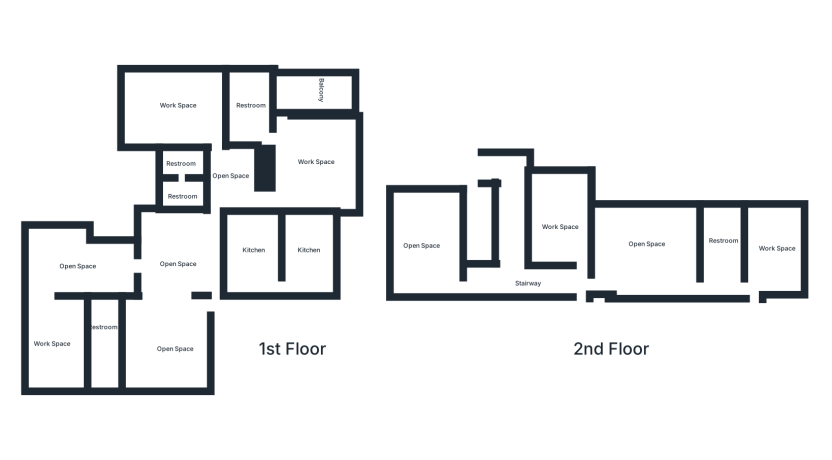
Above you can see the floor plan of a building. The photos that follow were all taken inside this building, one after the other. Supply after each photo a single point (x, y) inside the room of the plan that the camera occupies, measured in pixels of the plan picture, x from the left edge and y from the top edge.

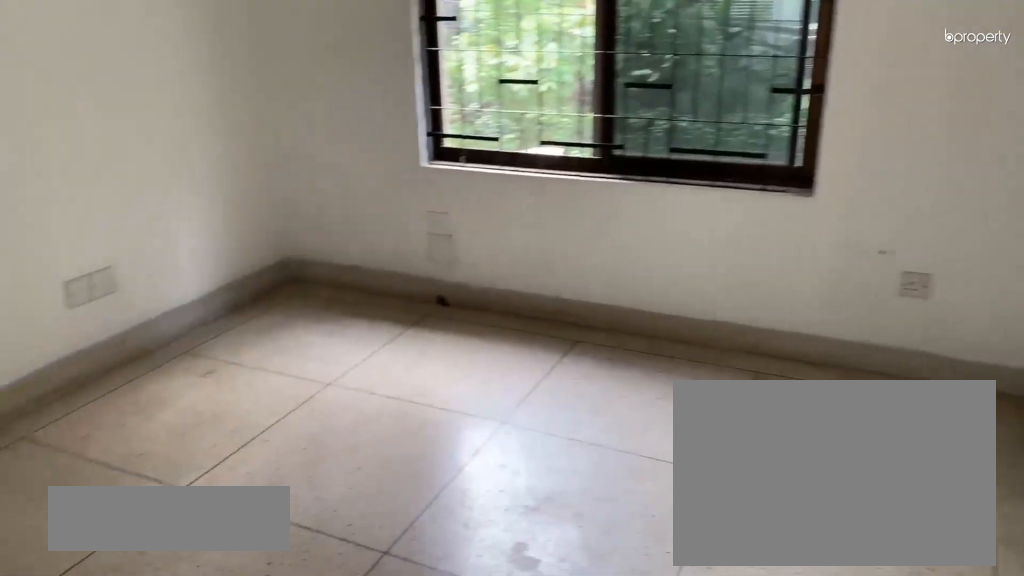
(563, 224)
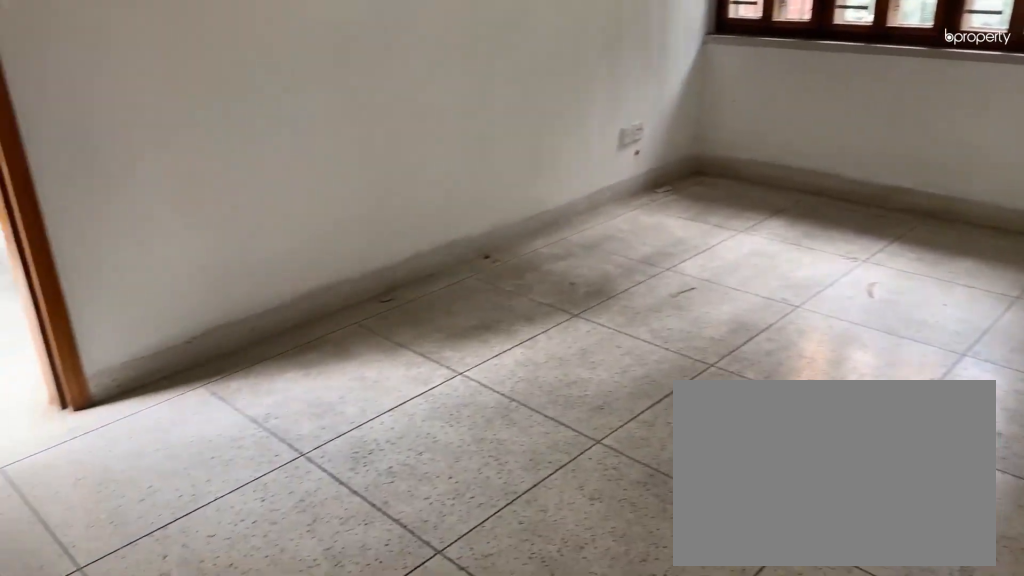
(651, 252)
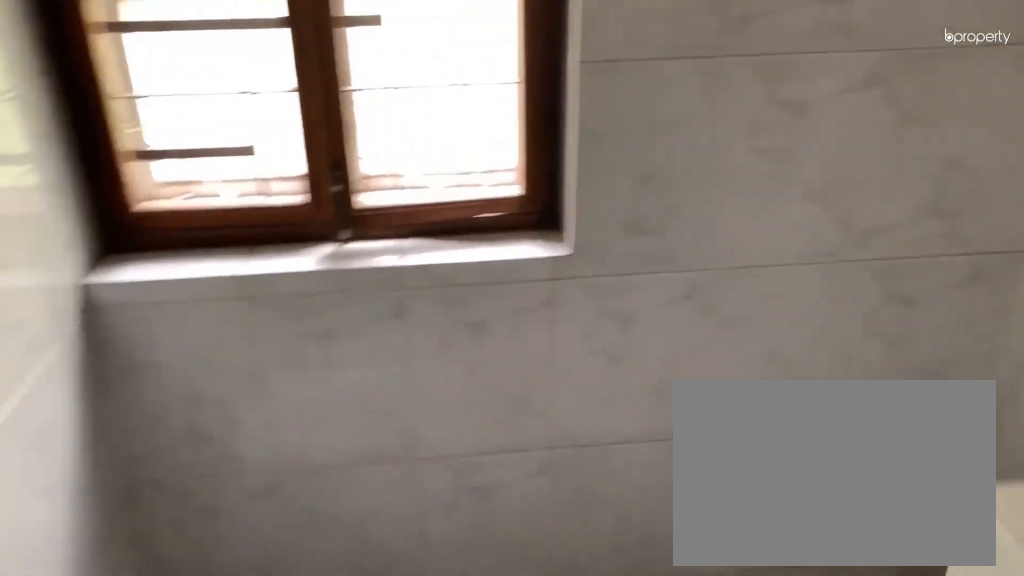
(725, 256)
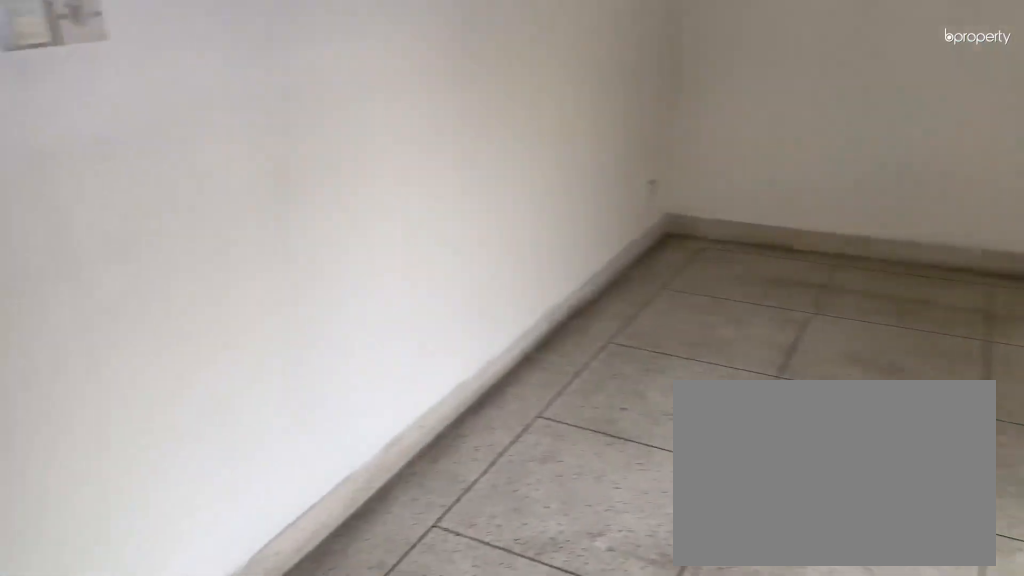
(773, 251)
